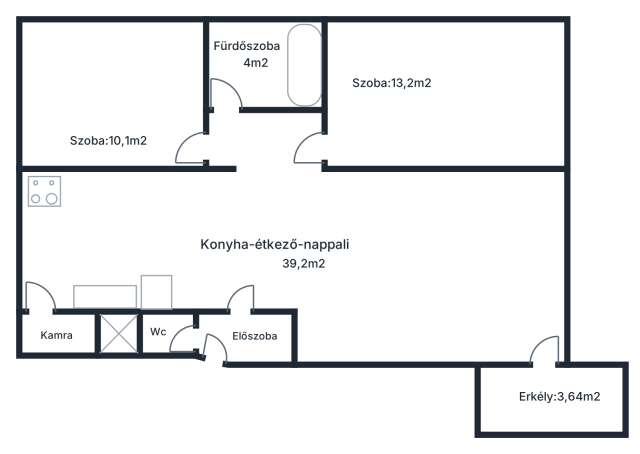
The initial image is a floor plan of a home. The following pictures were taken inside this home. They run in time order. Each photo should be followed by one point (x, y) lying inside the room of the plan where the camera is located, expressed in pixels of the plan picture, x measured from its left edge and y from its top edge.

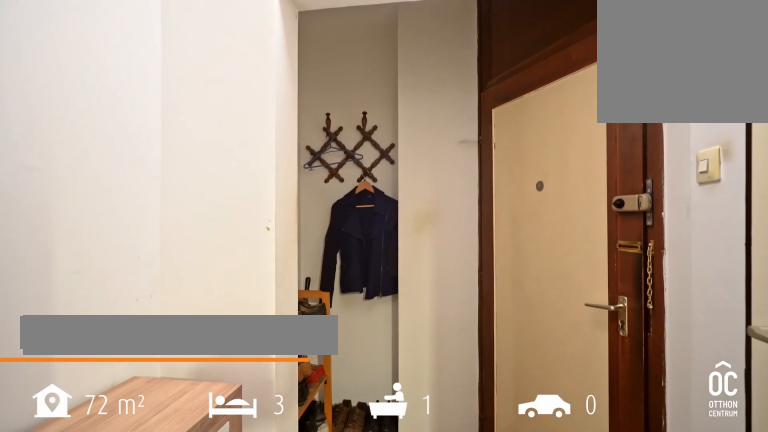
(248, 336)
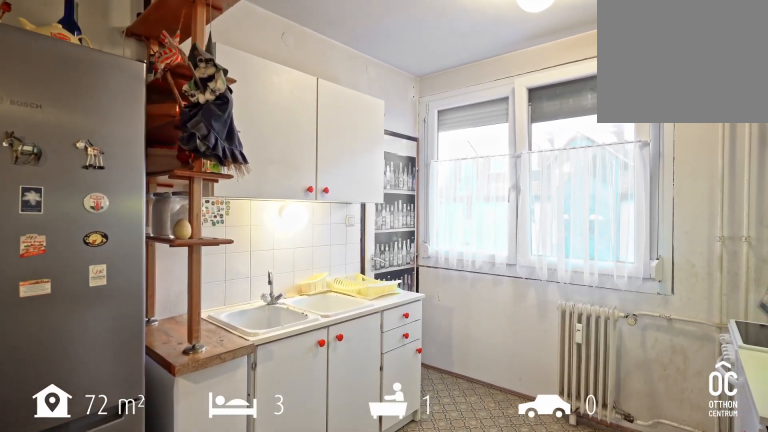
(145, 228)
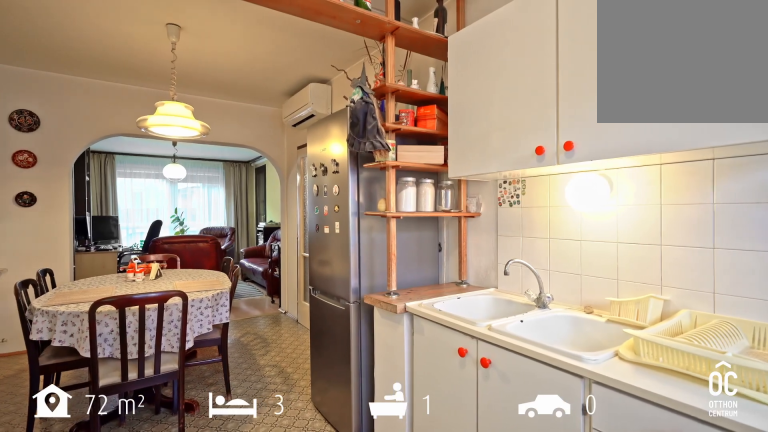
(144, 228)
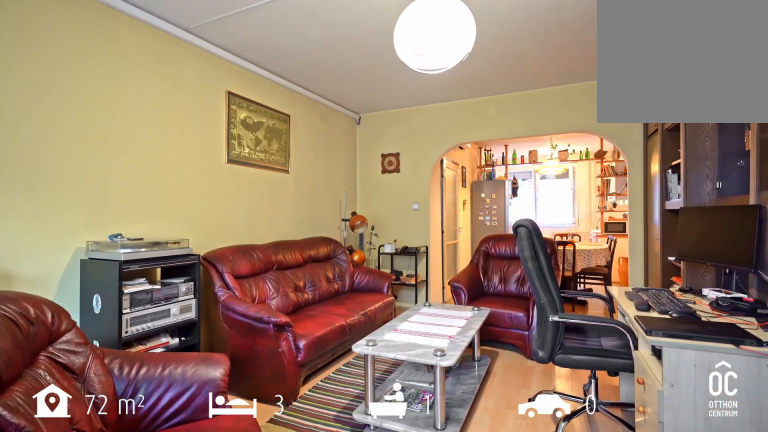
(423, 229)
